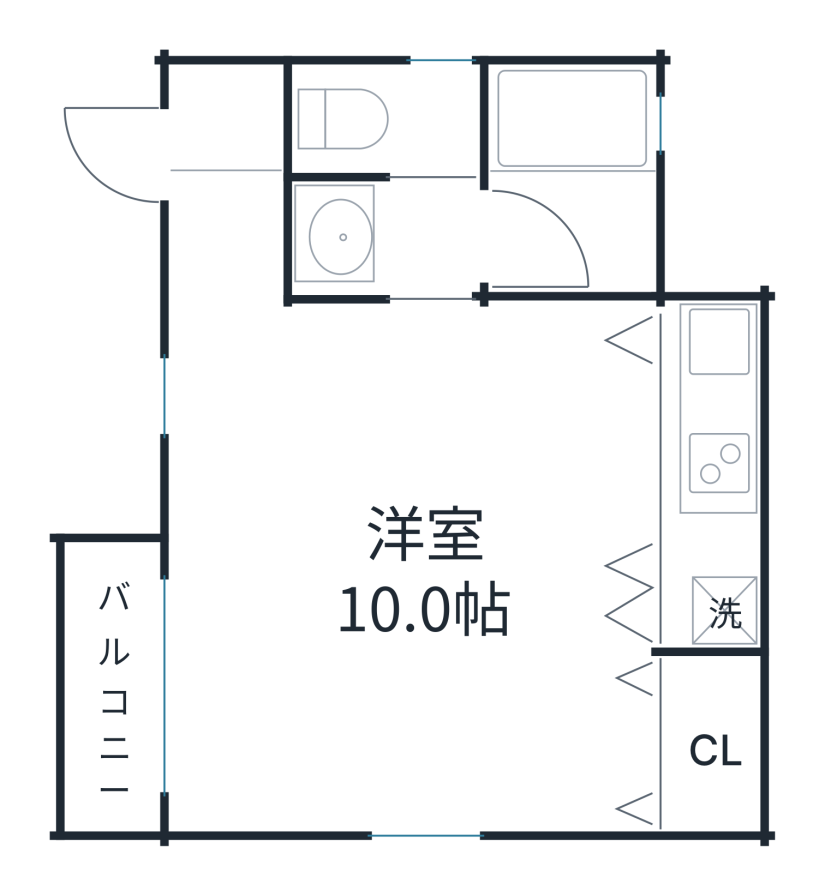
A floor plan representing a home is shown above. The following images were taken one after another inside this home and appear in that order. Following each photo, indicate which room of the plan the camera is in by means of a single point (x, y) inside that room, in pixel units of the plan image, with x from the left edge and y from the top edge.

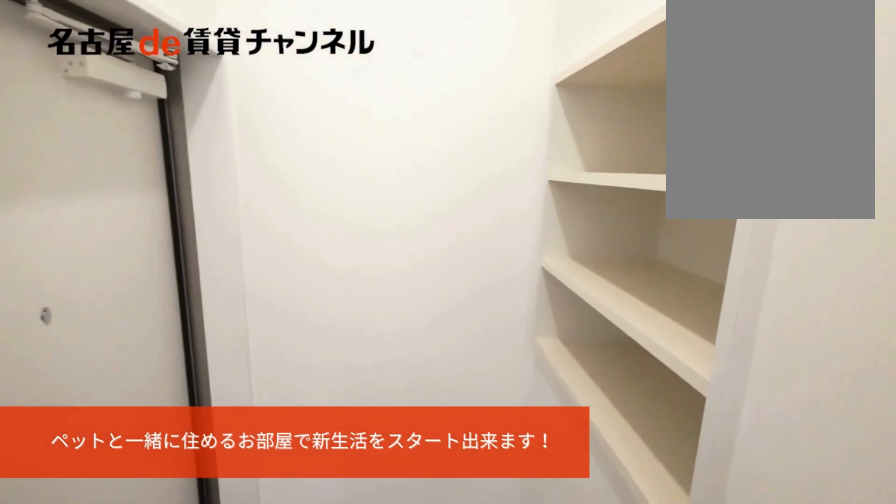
(225, 133)
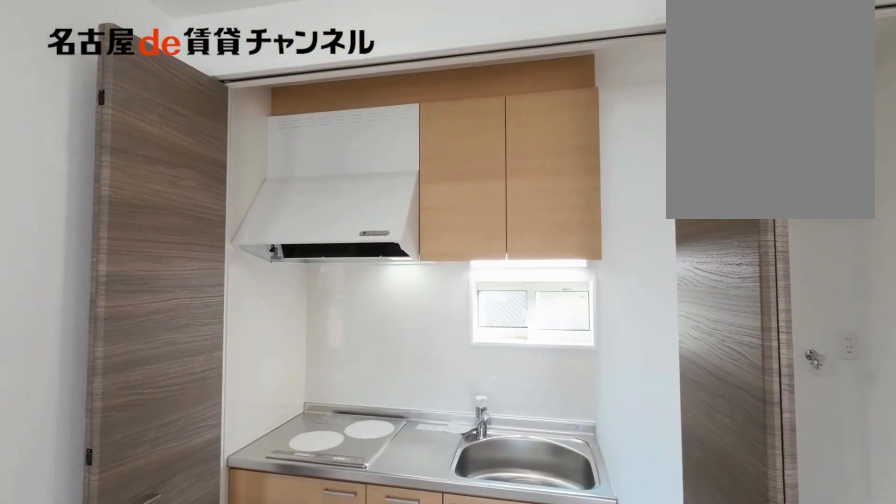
(708, 475)
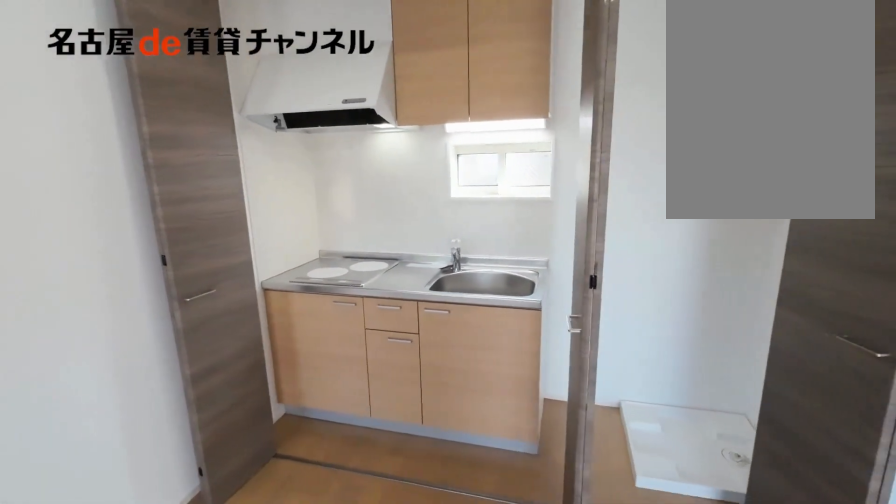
(708, 475)
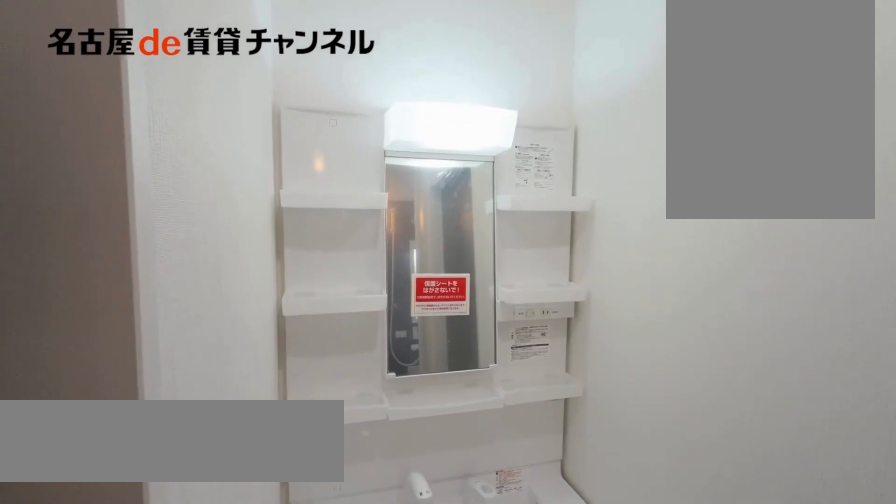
(384, 242)
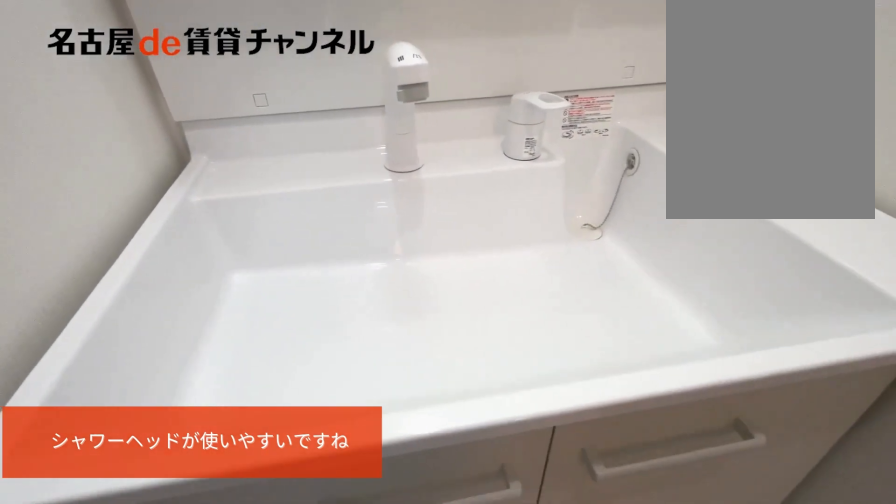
(384, 242)
